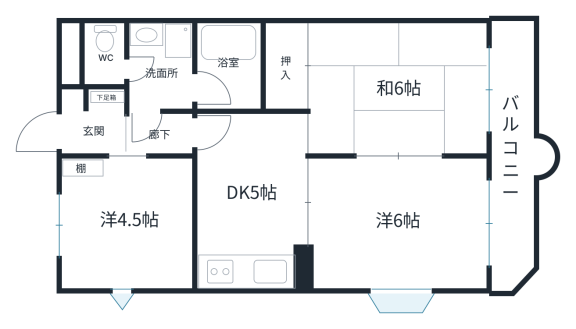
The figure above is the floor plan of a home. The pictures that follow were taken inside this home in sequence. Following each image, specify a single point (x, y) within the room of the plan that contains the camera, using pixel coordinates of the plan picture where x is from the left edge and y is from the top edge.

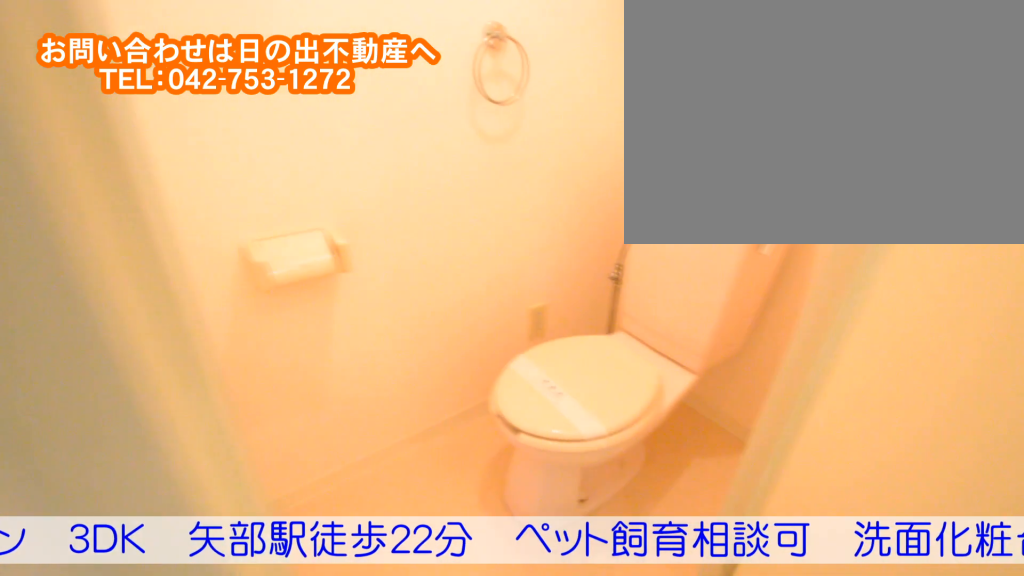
(104, 55)
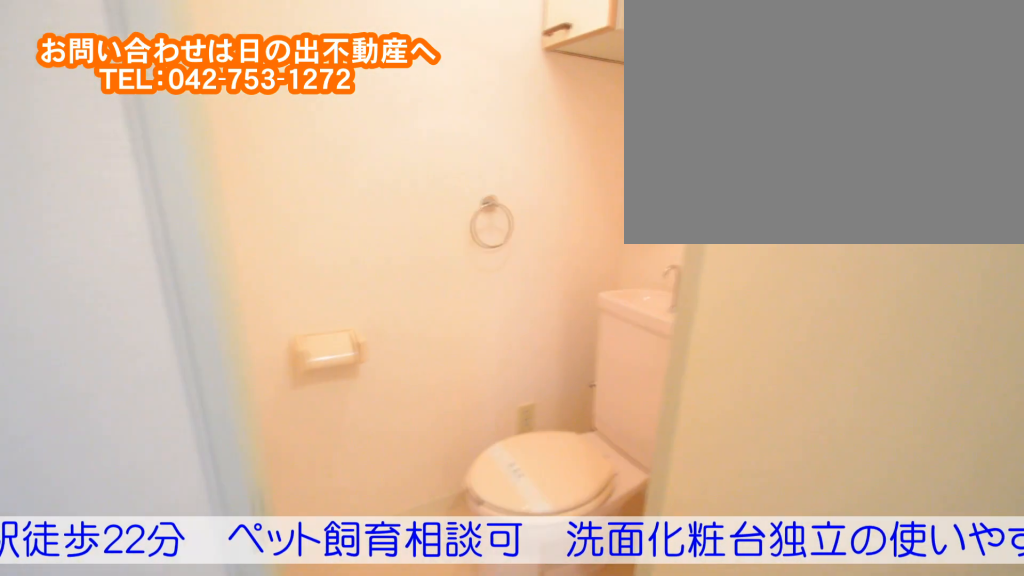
(104, 55)
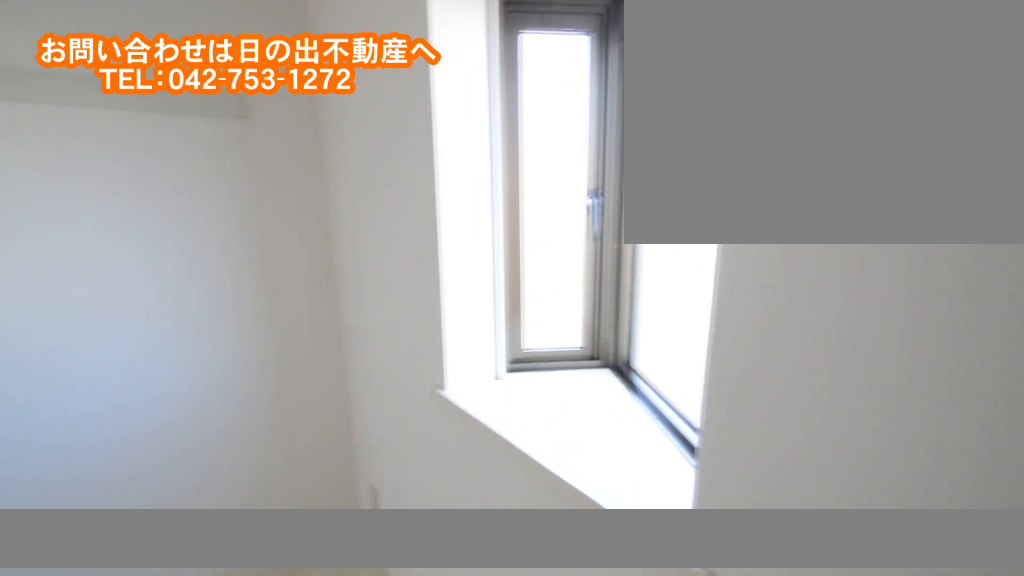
(128, 248)
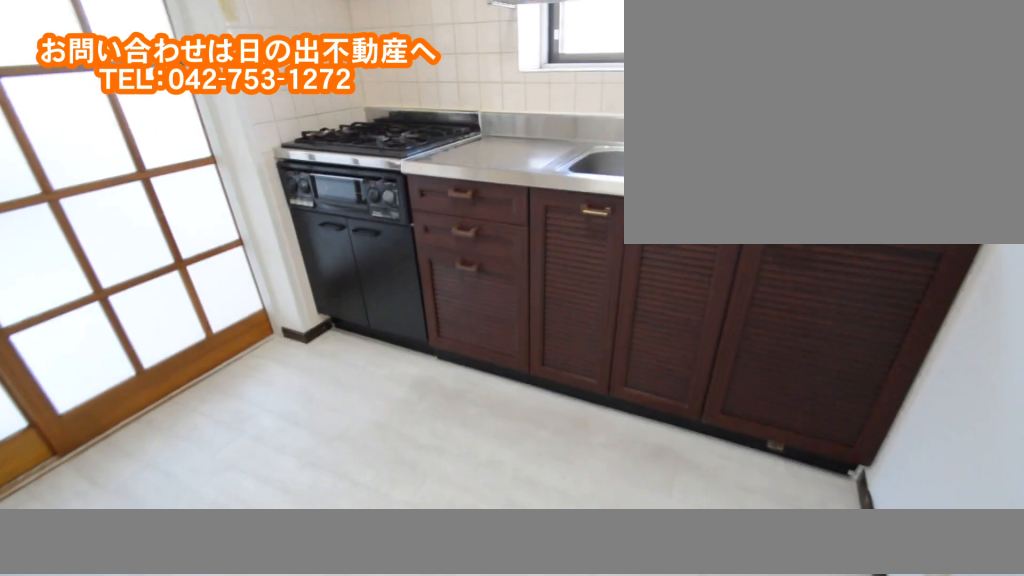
(258, 218)
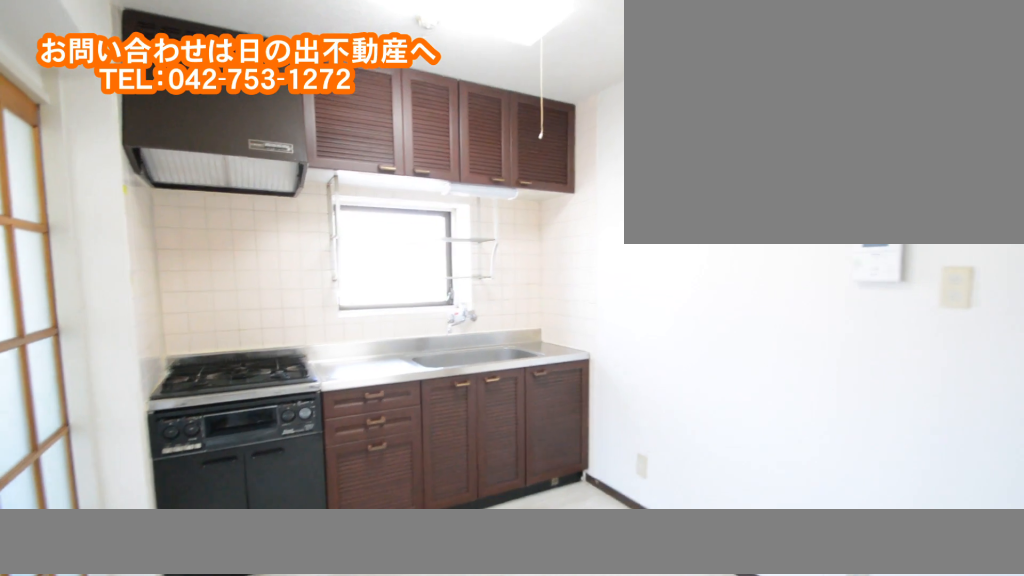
(258, 218)
